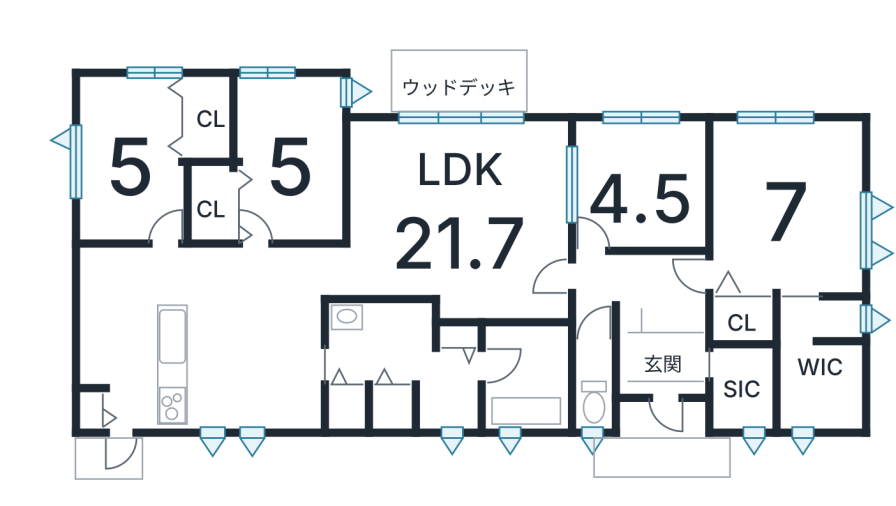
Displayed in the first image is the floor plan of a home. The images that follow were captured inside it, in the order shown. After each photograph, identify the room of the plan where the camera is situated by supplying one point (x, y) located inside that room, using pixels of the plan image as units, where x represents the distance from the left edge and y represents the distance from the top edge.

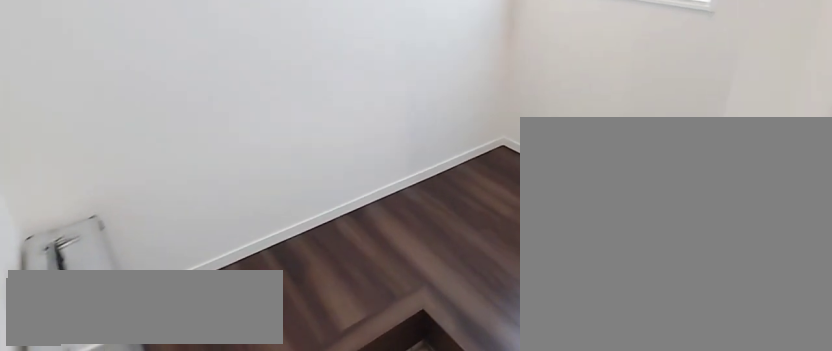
(668, 367)
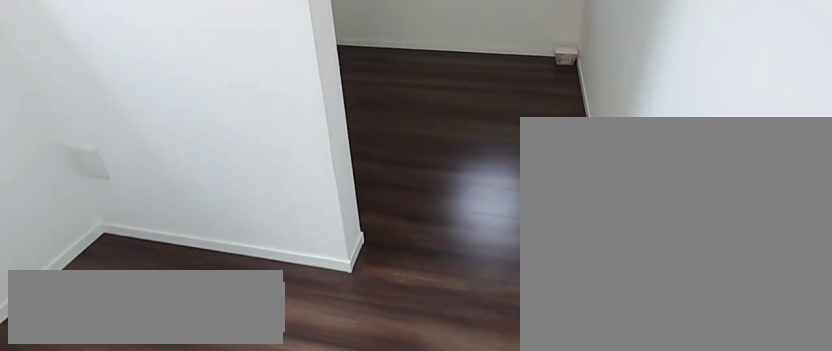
(821, 374)
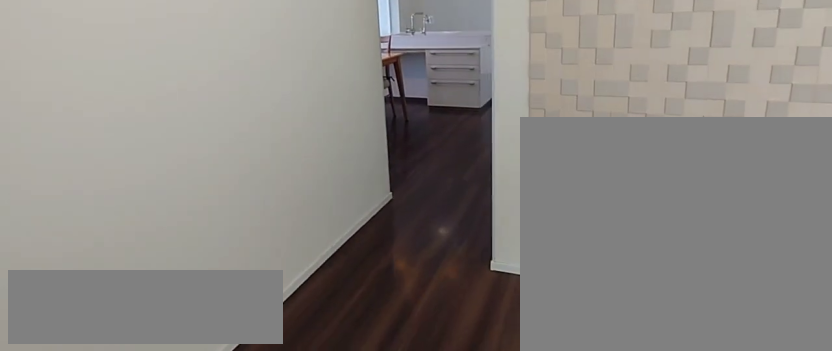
(461, 221)
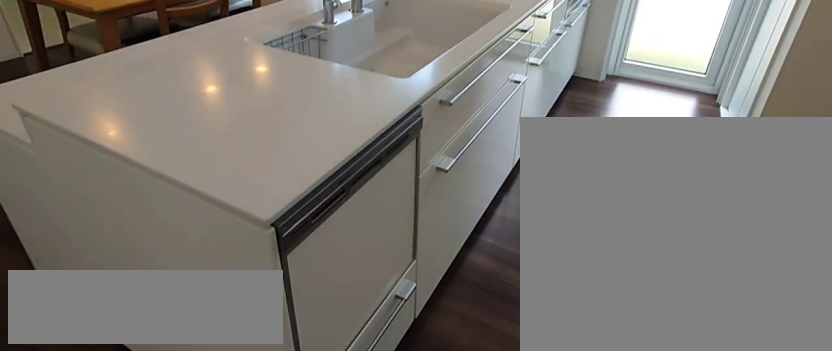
(83, 290)
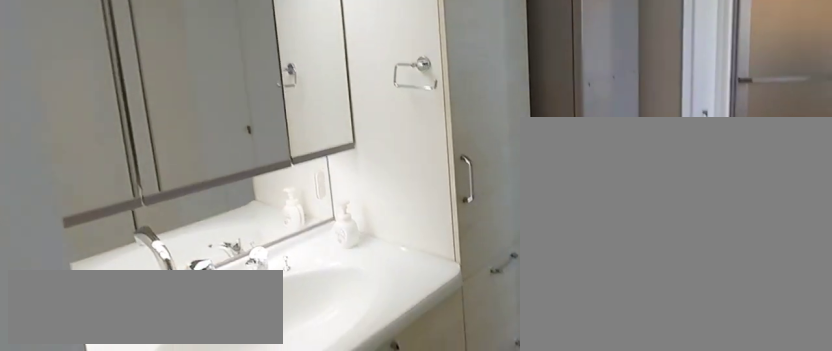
(388, 363)
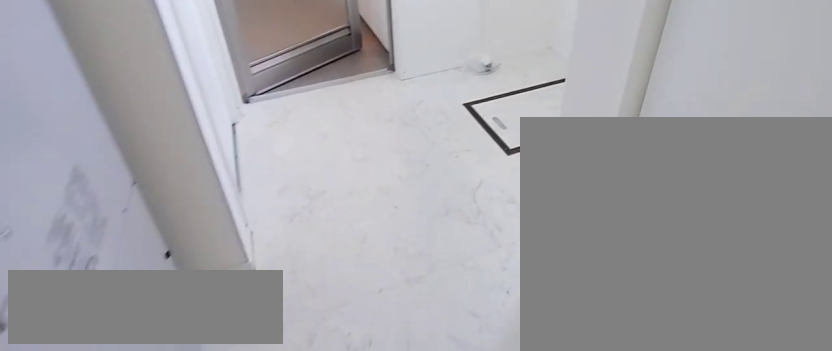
(388, 363)
